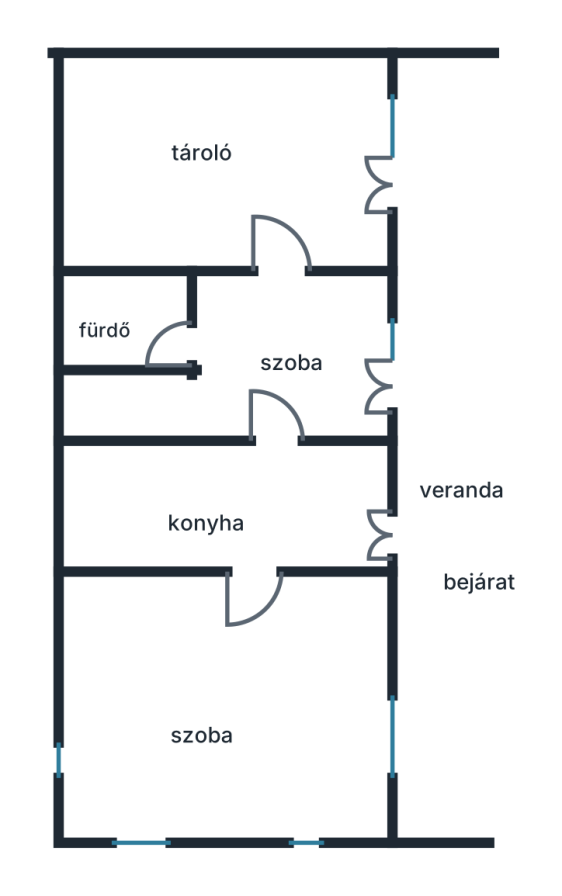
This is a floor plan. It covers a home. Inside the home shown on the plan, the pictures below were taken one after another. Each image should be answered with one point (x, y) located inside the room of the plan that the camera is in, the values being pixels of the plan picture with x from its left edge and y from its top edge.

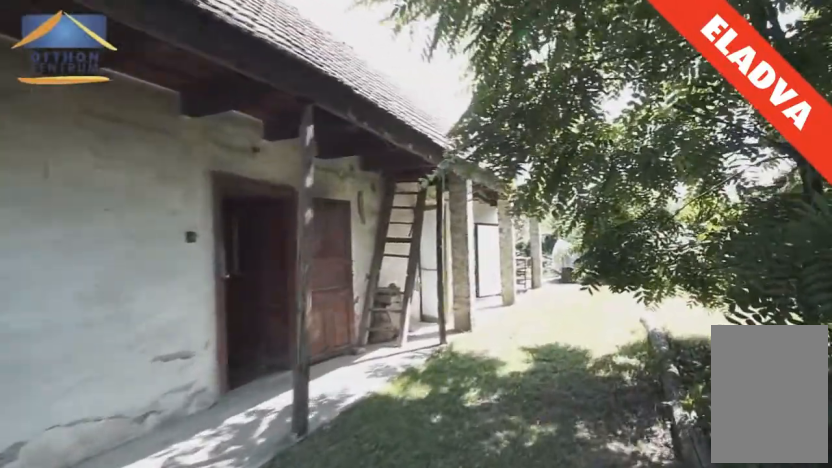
(446, 481)
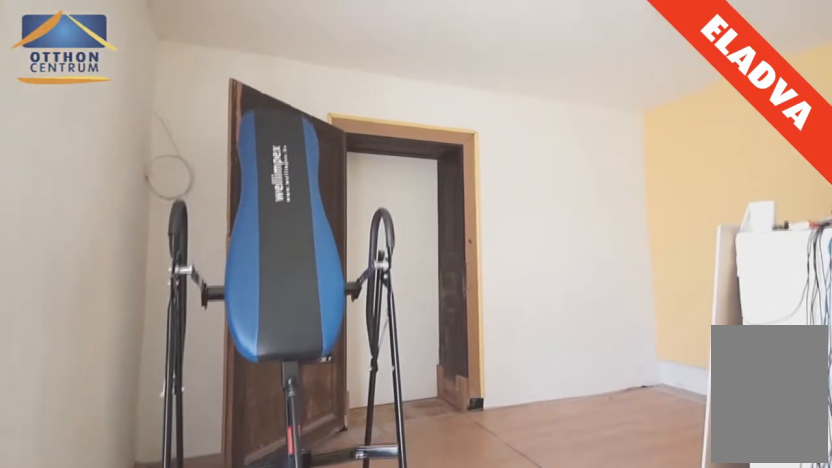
(310, 370)
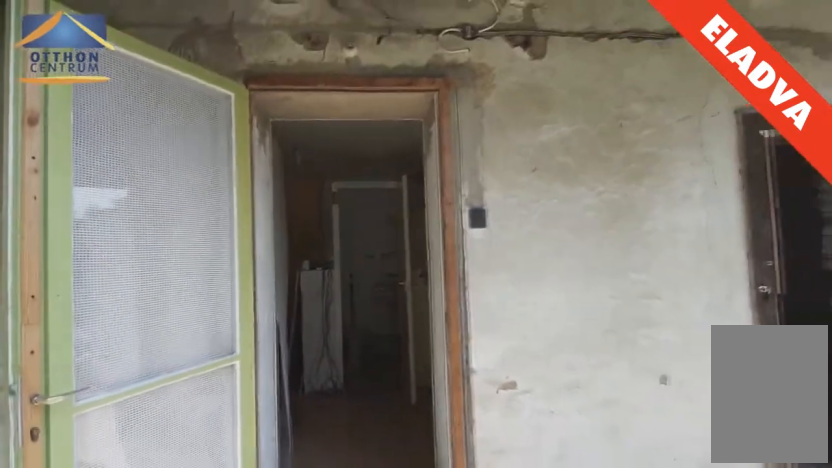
(451, 371)
